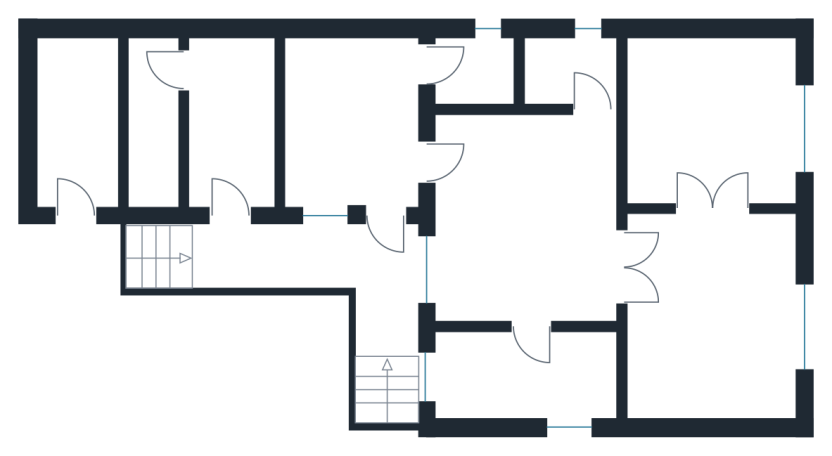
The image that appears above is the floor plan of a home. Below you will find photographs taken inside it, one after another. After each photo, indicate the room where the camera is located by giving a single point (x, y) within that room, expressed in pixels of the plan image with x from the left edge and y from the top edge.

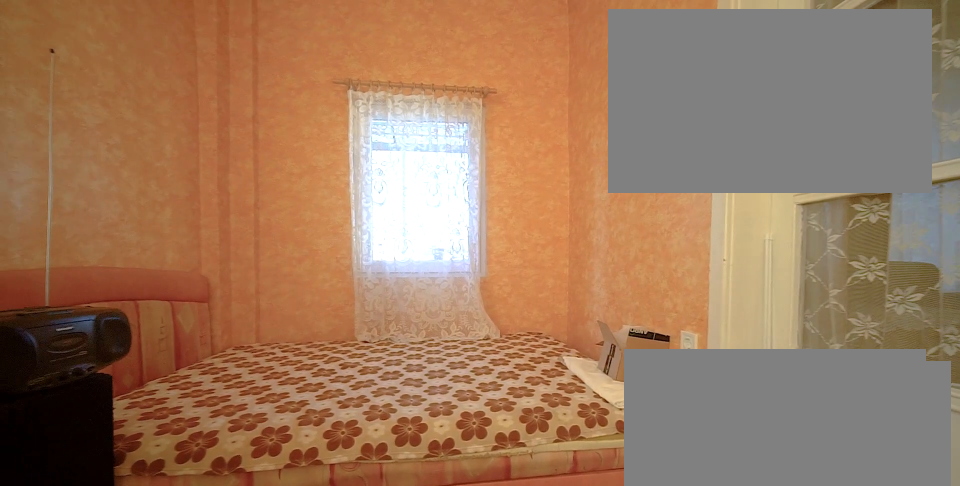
(529, 382)
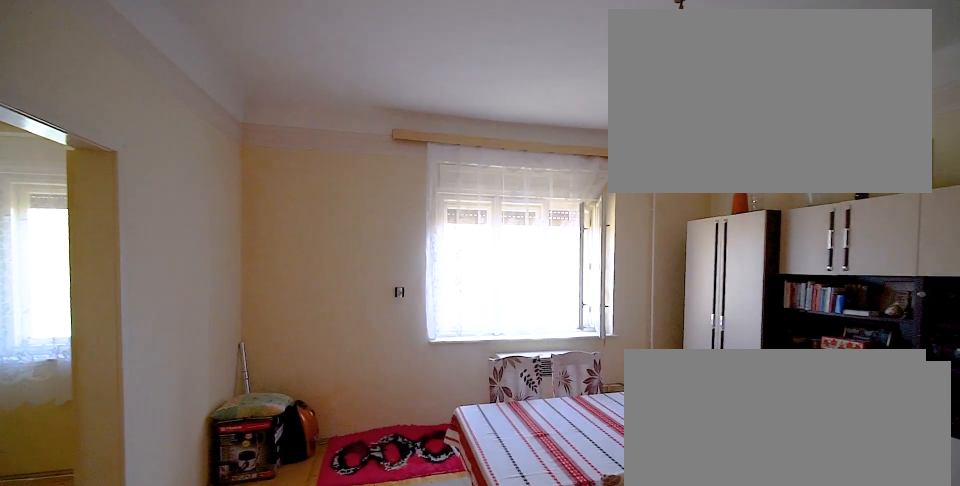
(713, 321)
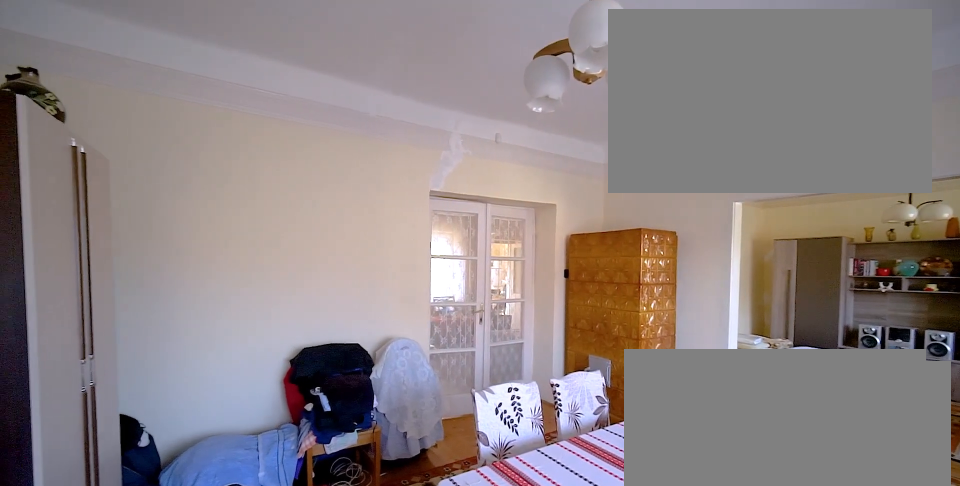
(713, 321)
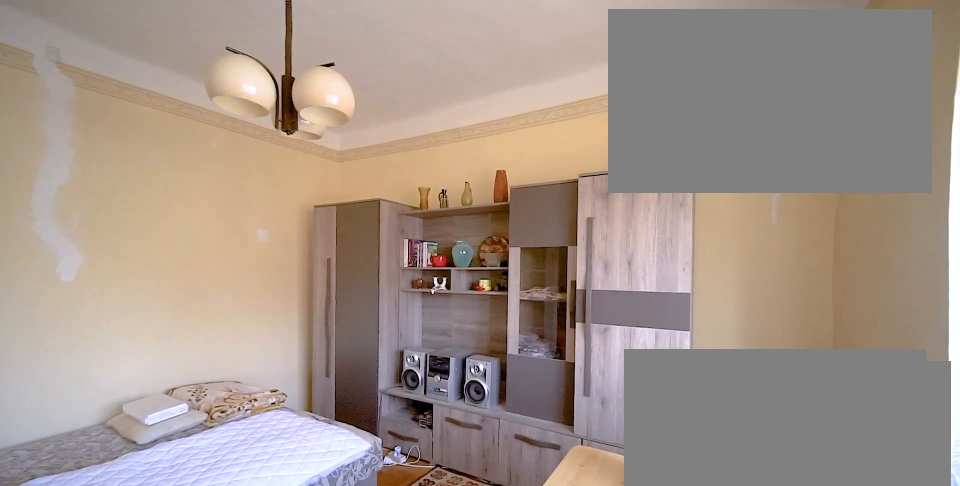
(713, 123)
